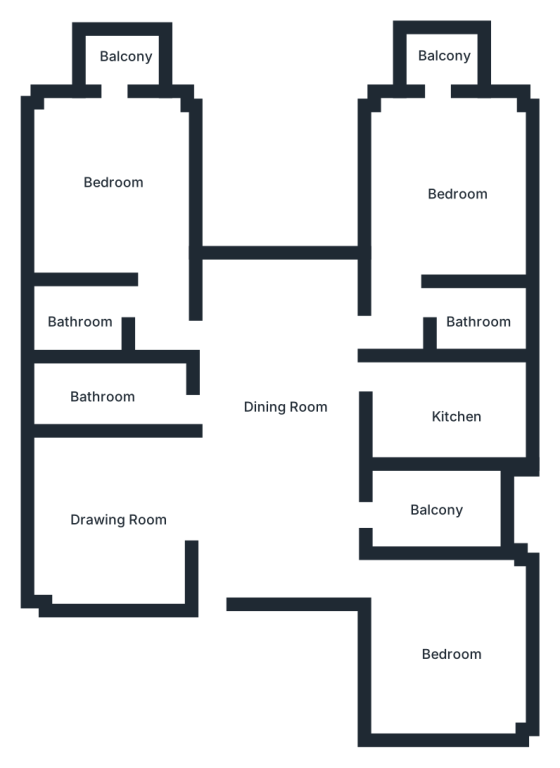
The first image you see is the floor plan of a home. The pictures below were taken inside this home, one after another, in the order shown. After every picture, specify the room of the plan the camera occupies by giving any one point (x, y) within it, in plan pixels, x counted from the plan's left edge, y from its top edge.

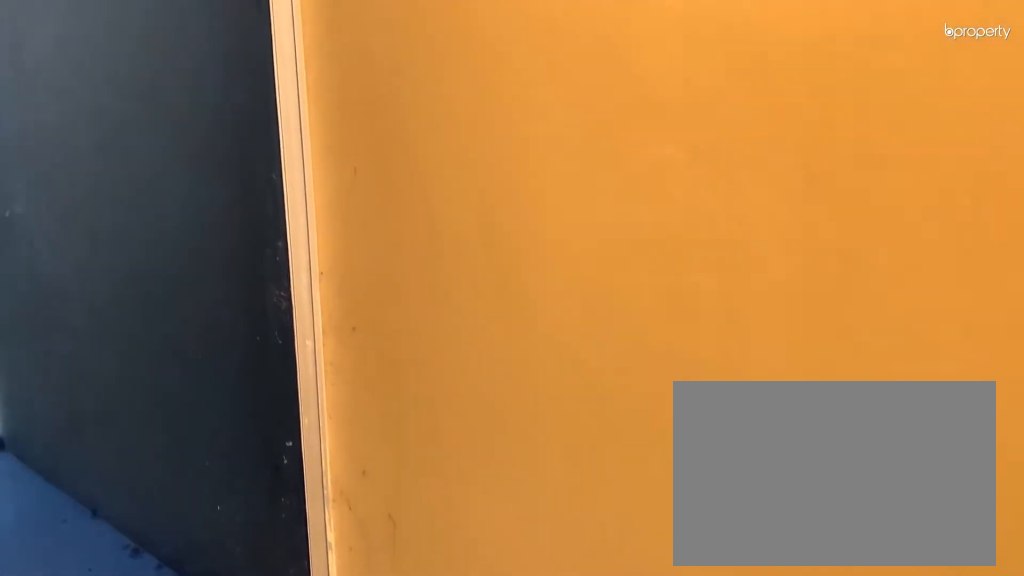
(439, 508)
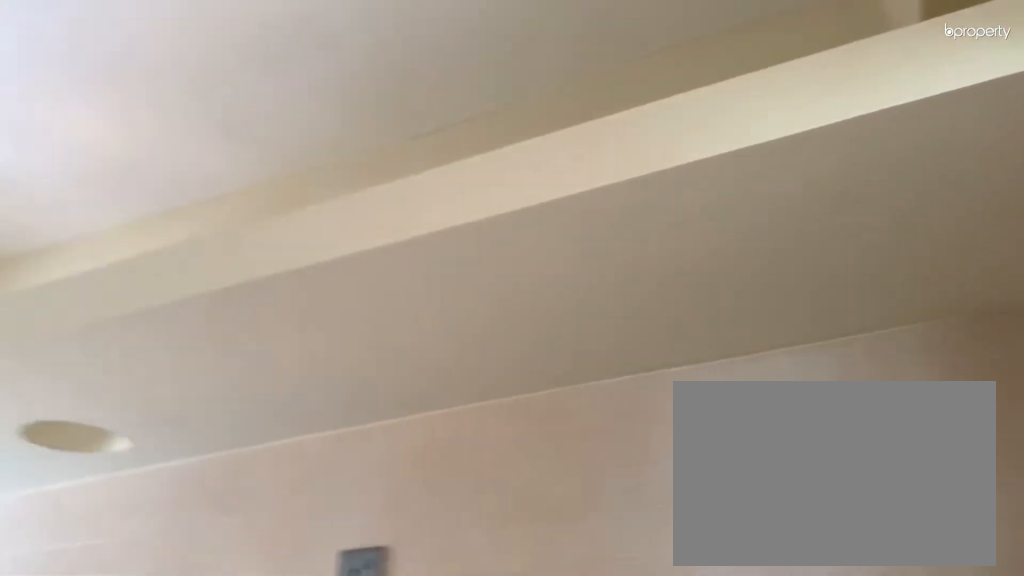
(436, 405)
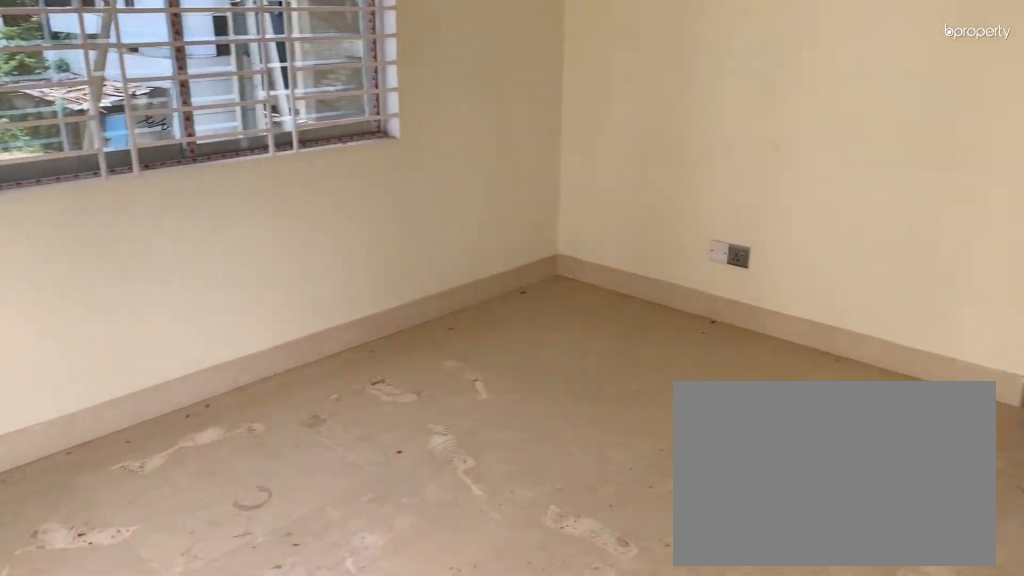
(444, 187)
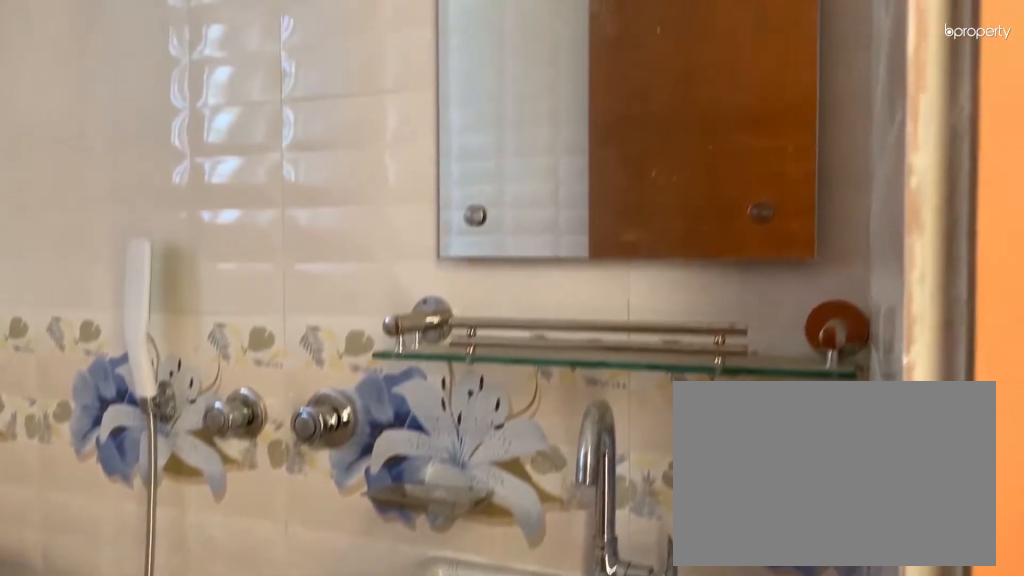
(468, 320)
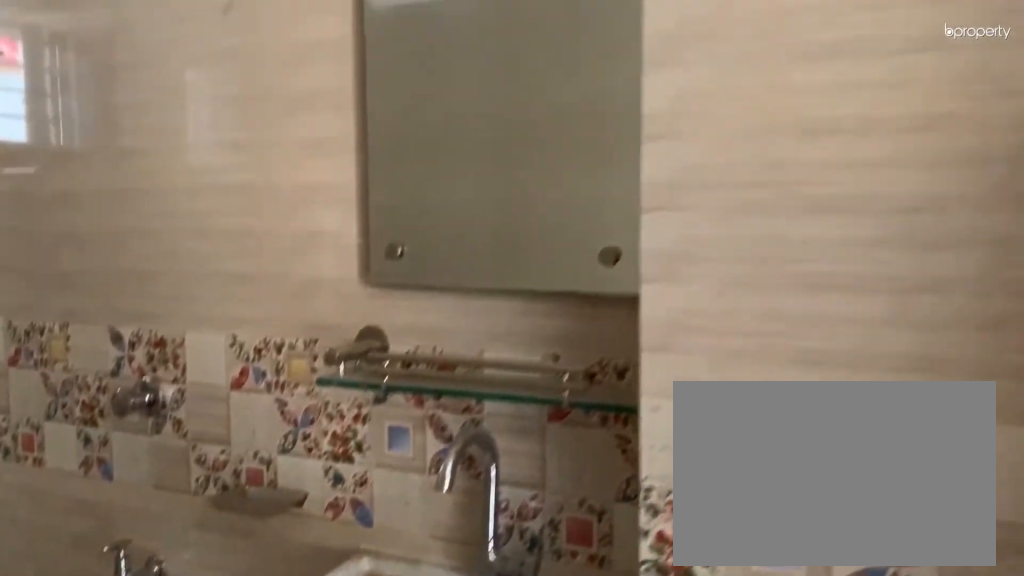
(100, 394)
